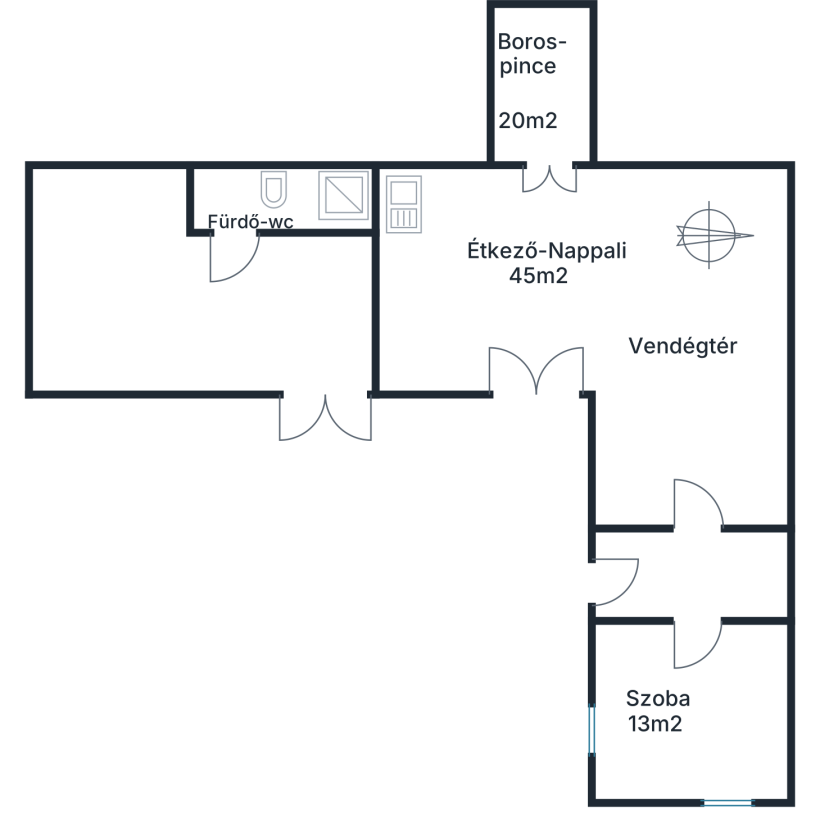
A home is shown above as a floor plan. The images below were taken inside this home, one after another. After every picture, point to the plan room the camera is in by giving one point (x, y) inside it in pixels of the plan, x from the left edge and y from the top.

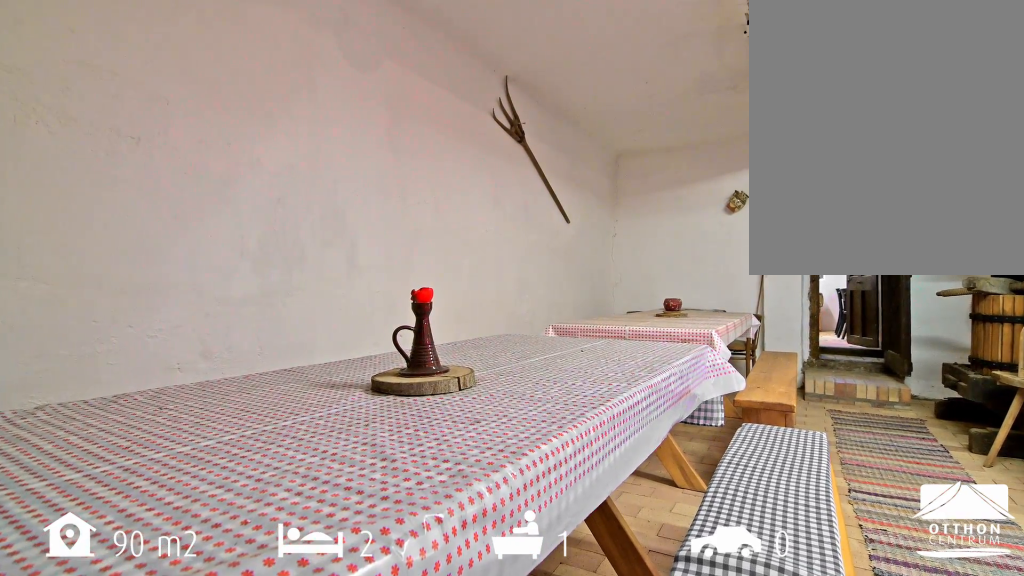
(700, 342)
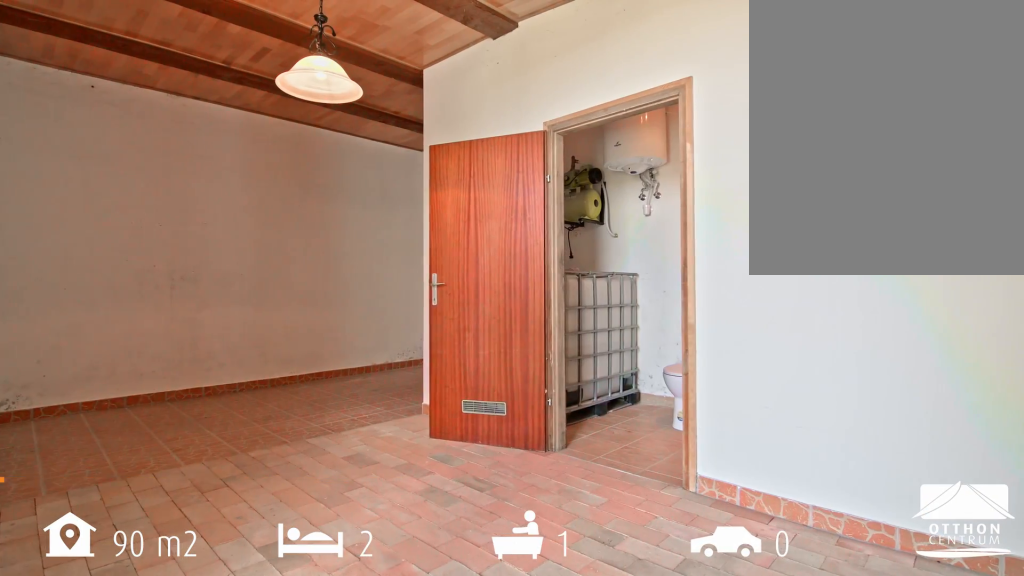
(244, 314)
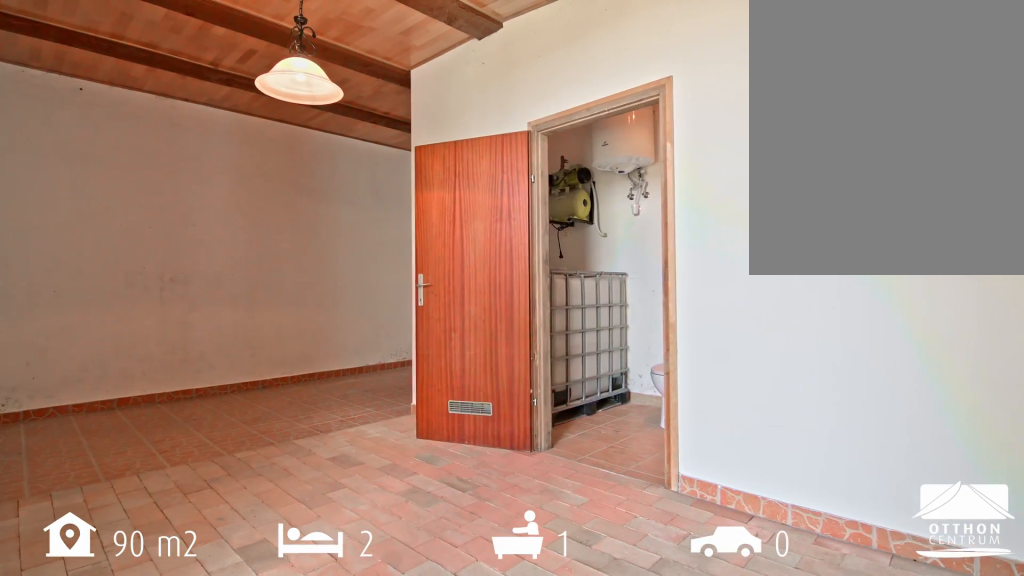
(244, 314)
